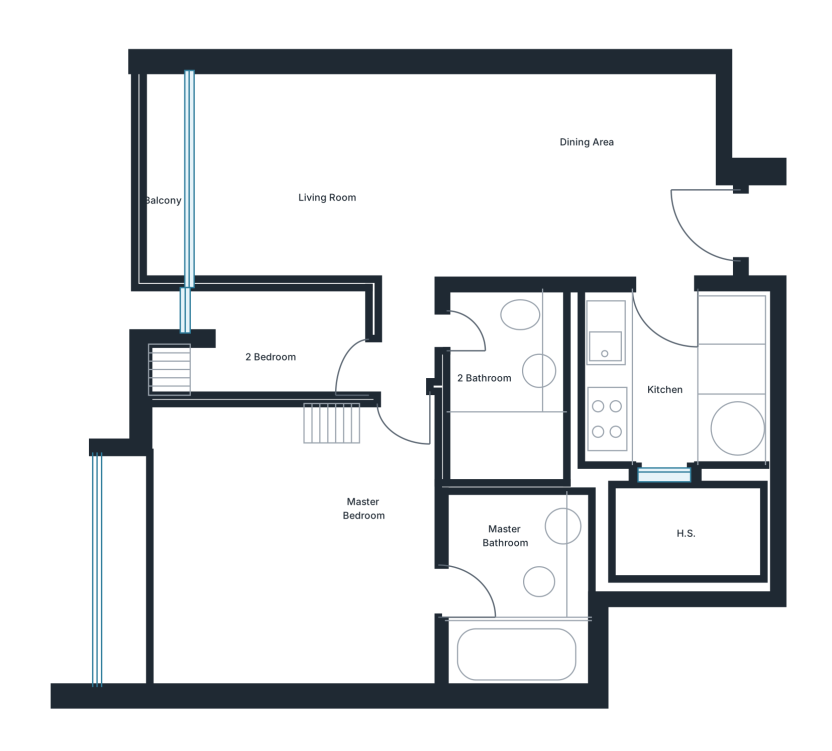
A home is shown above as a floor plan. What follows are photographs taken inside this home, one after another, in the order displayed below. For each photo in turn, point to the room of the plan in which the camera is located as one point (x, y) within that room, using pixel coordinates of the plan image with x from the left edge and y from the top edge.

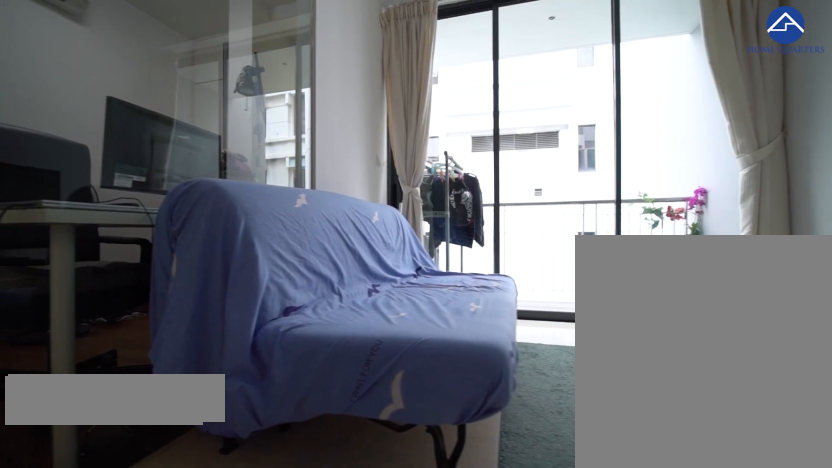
(311, 174)
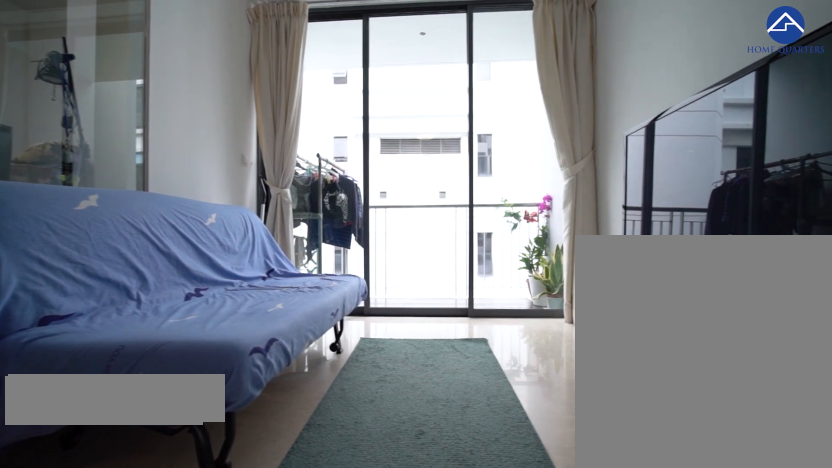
(311, 174)
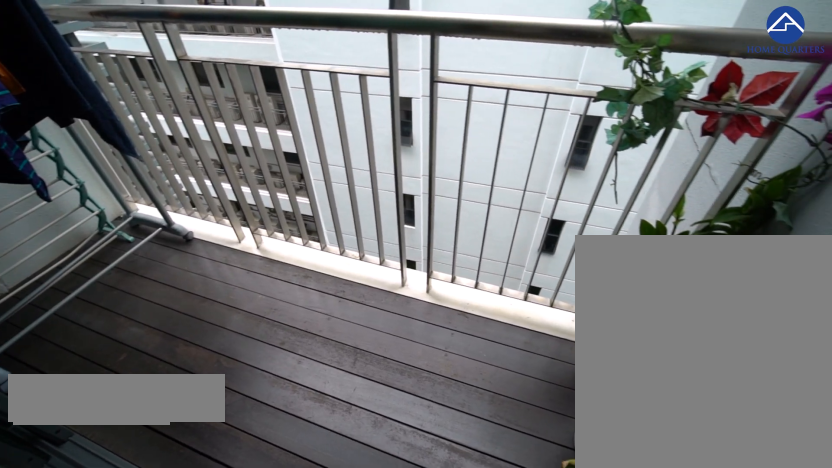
(161, 183)
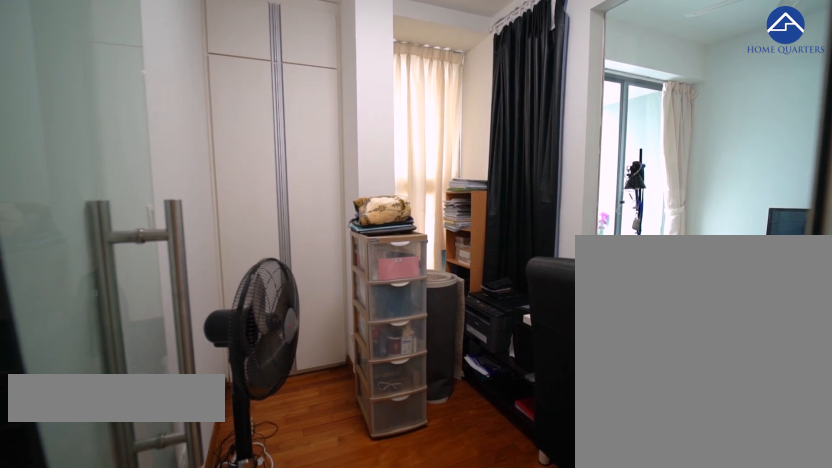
(269, 345)
